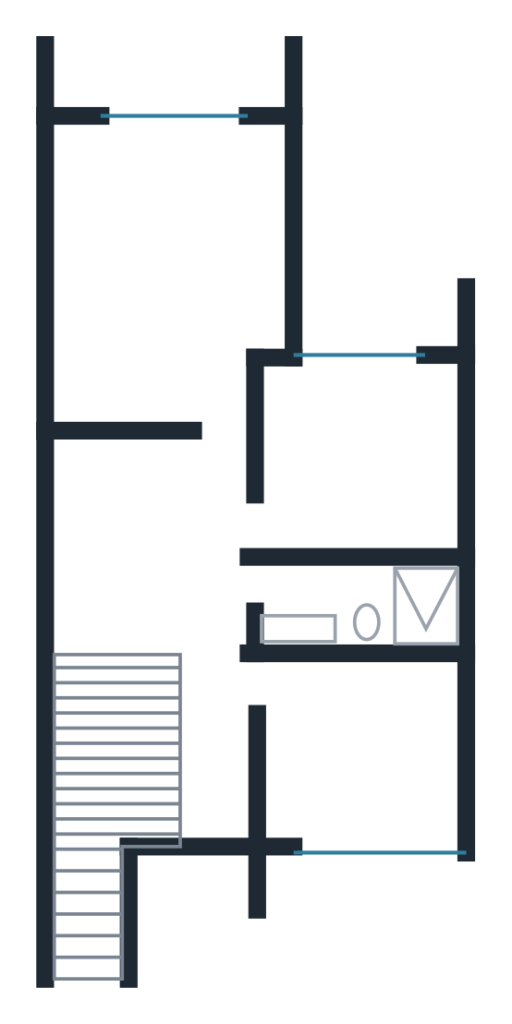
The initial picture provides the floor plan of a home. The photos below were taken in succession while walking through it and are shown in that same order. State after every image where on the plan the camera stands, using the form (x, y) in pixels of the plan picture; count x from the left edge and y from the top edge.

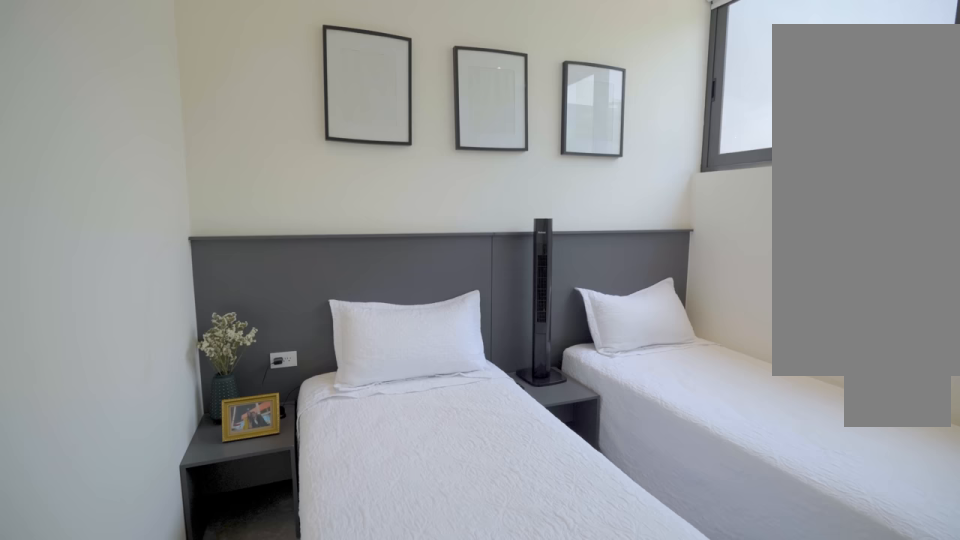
(265, 679)
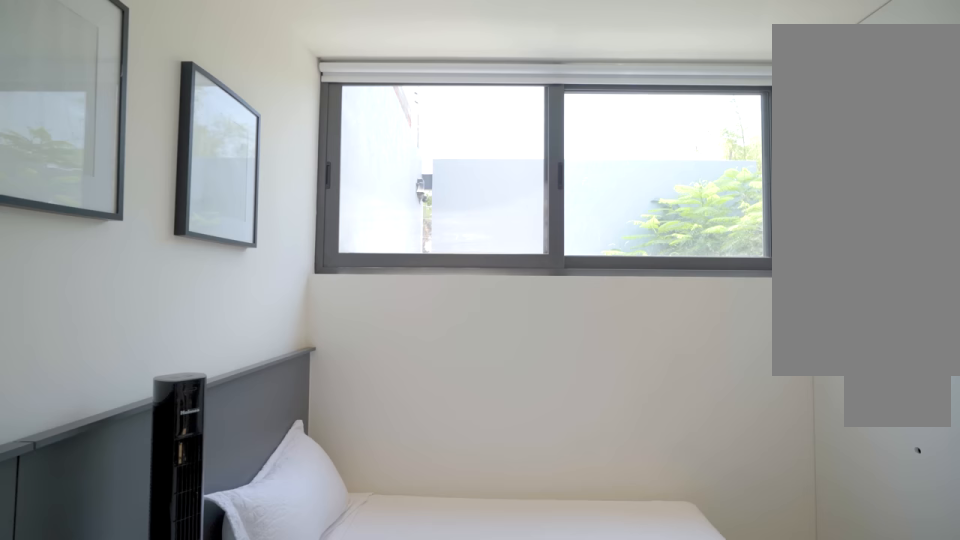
(307, 774)
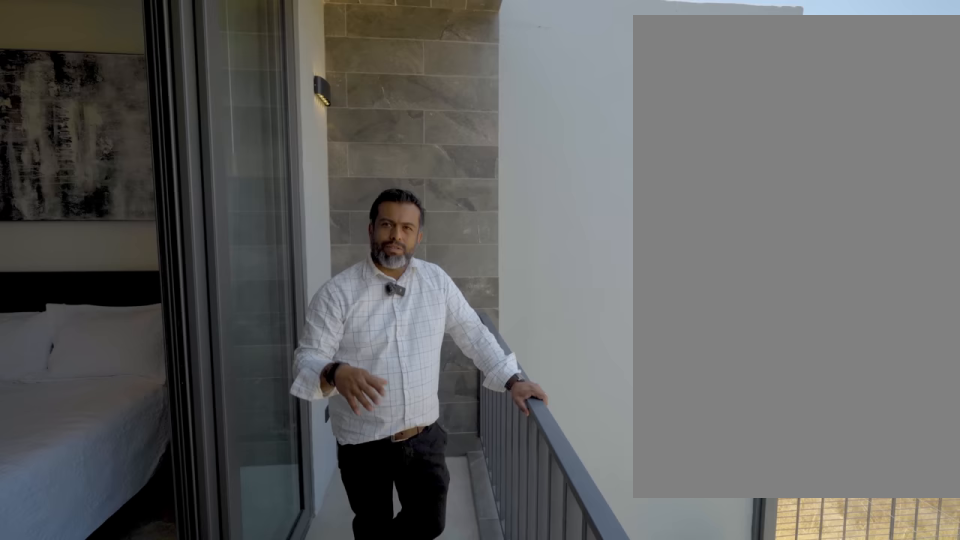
(193, 86)
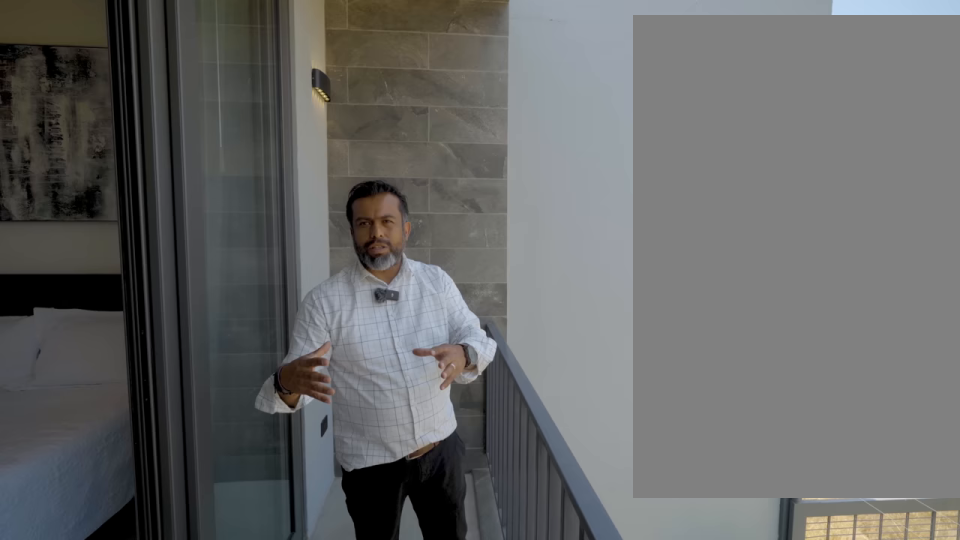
(193, 86)
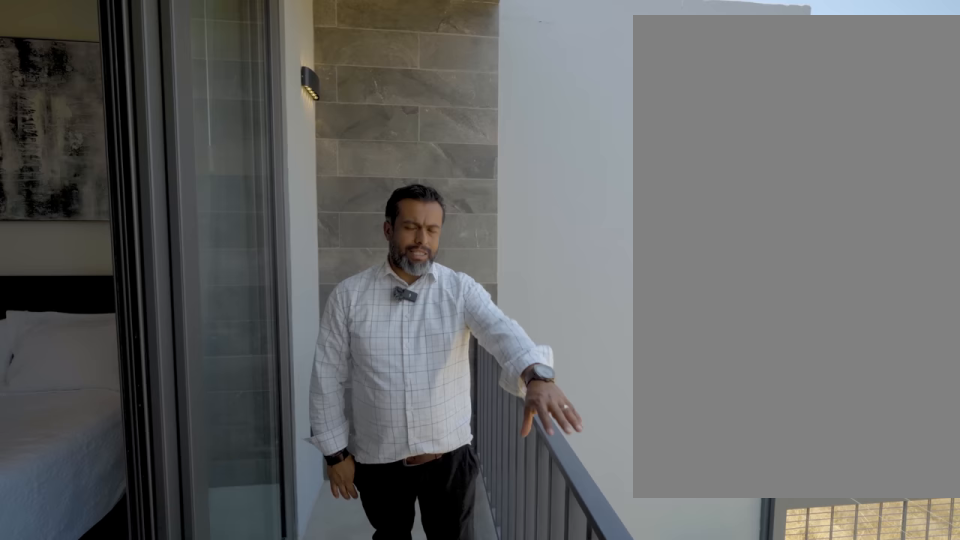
(193, 86)
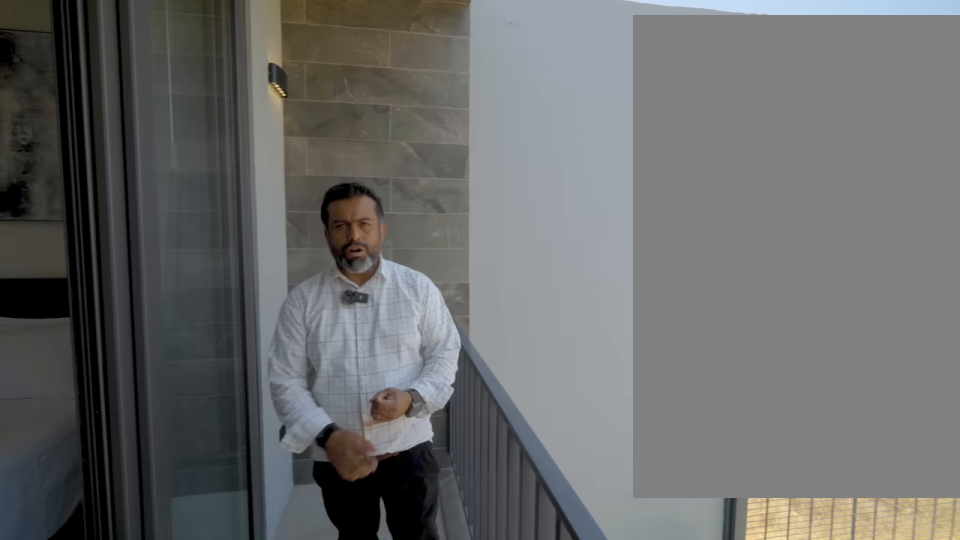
(192, 87)
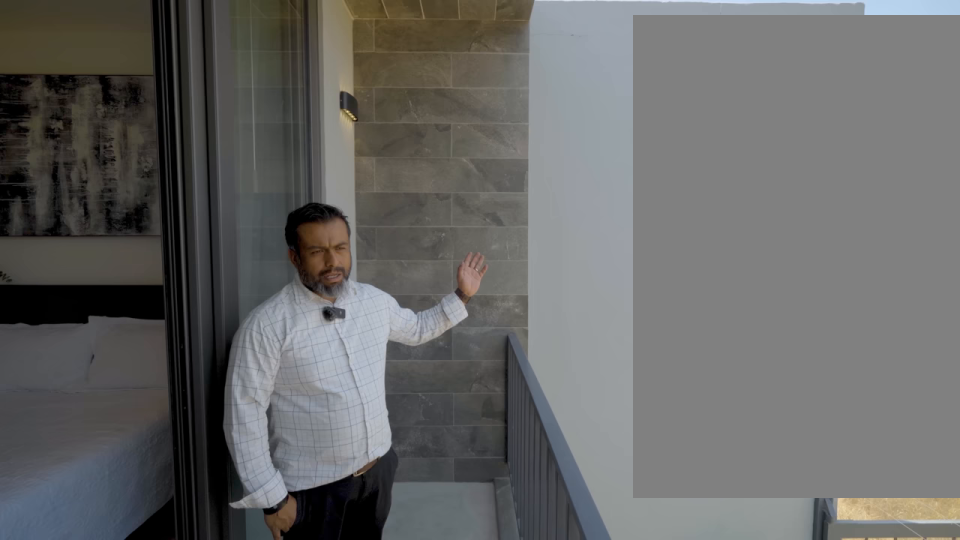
(193, 86)
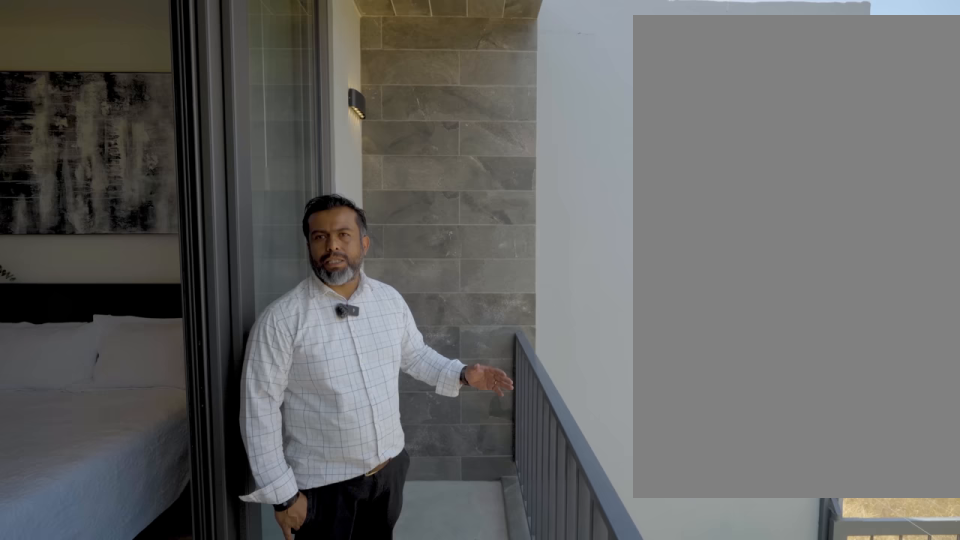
(192, 87)
